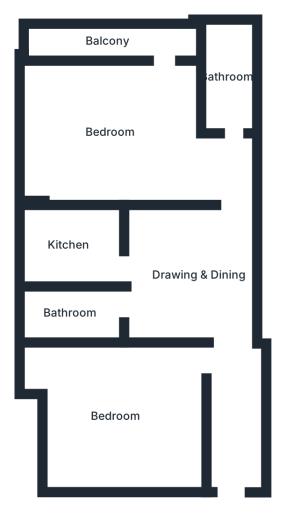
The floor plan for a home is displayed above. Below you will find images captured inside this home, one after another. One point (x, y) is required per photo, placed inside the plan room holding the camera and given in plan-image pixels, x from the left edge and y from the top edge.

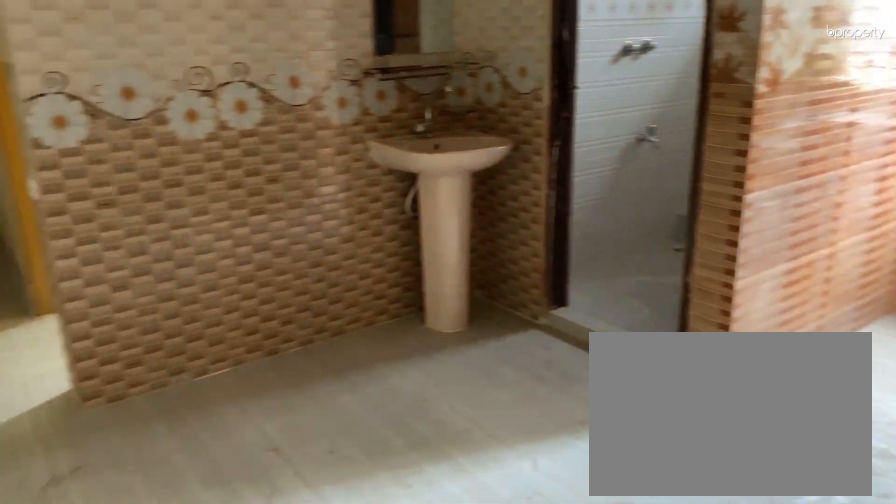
(169, 256)
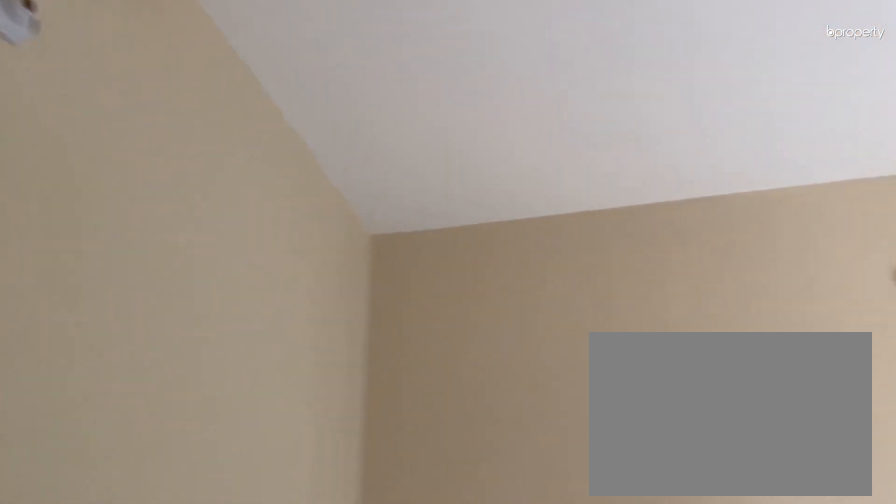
(127, 421)
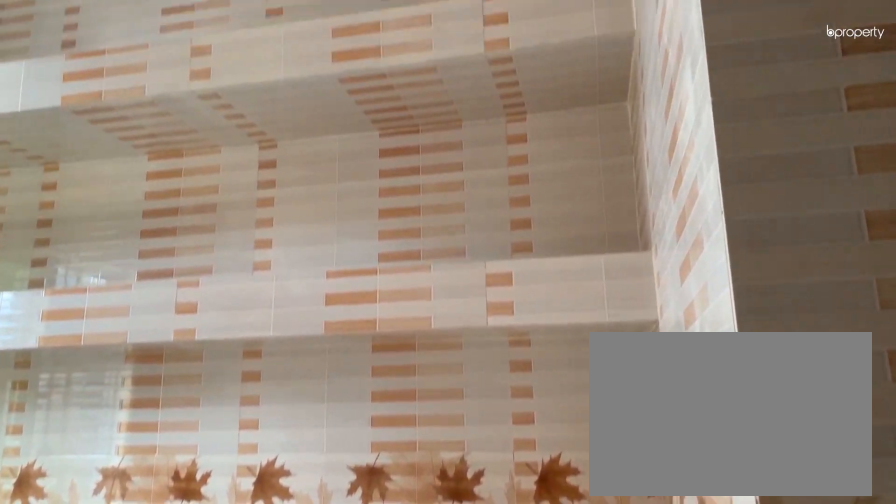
(68, 249)
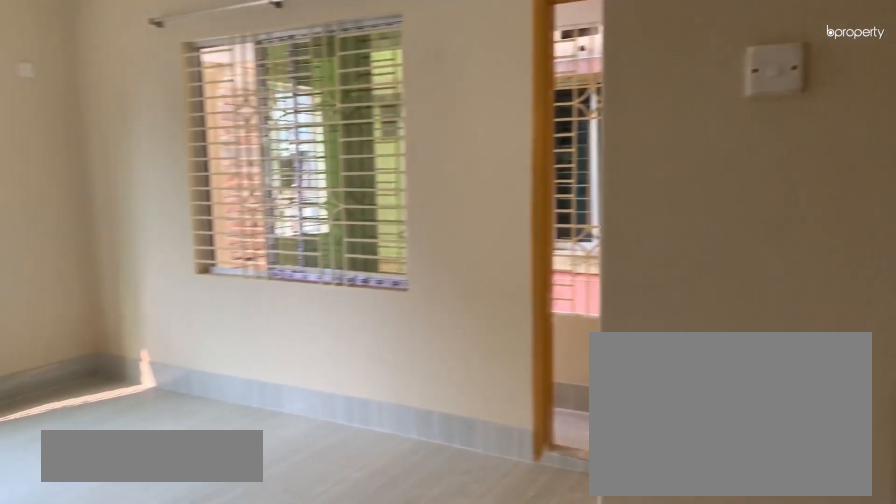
(134, 145)
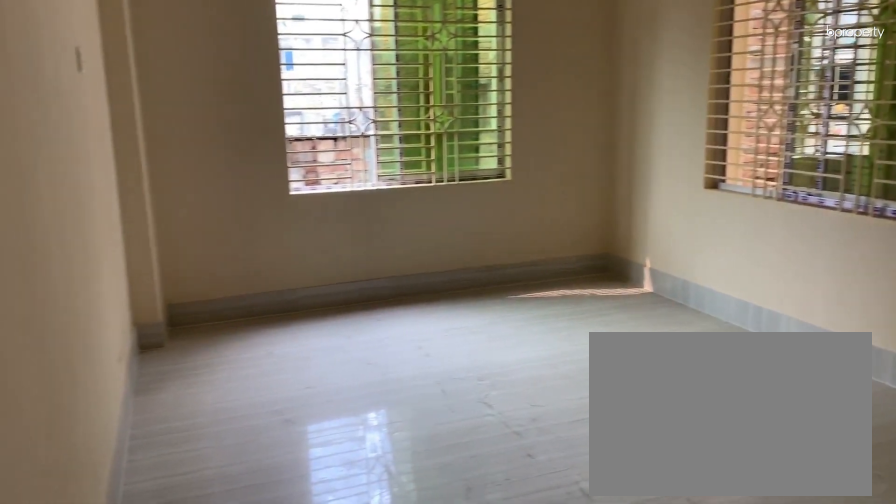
(134, 145)
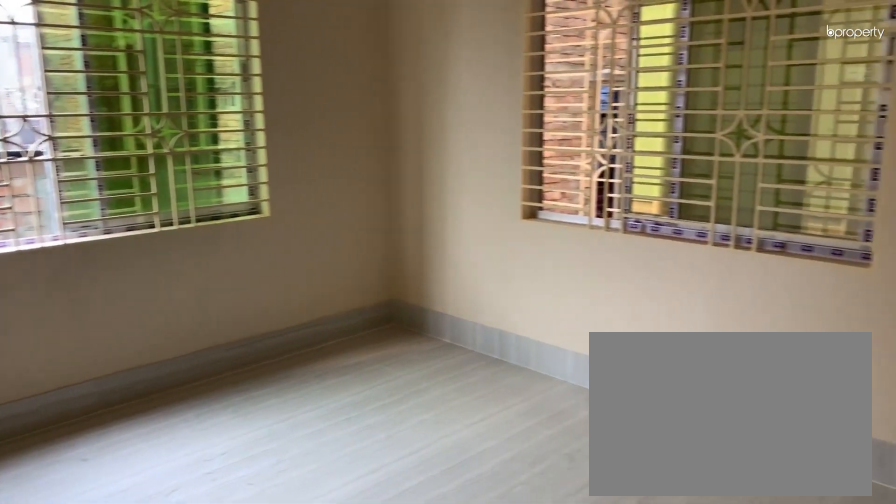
(134, 145)
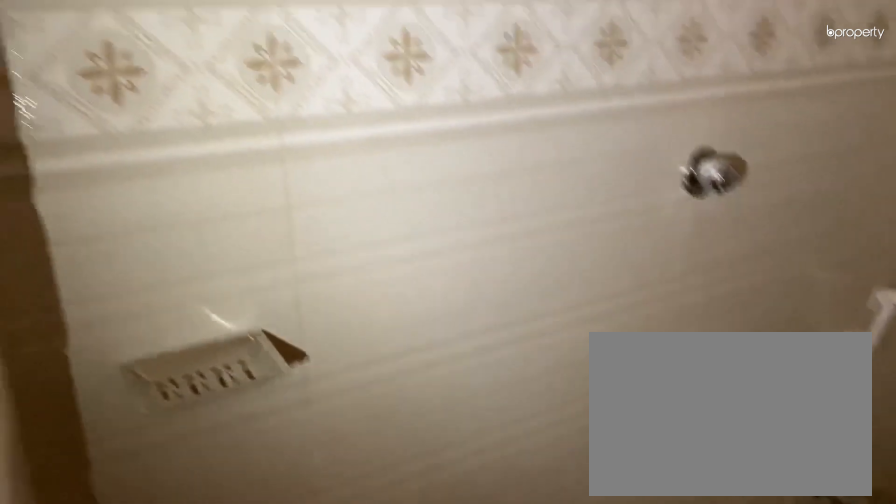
(230, 76)
